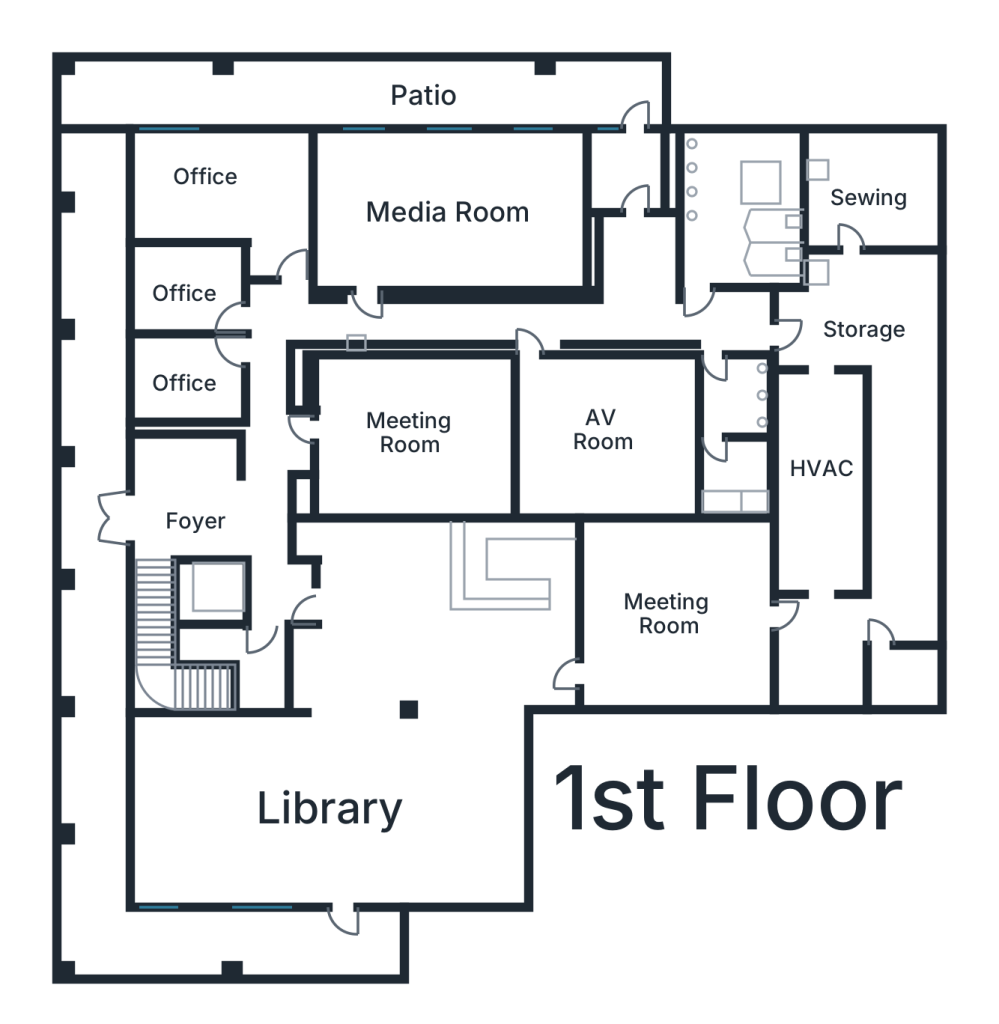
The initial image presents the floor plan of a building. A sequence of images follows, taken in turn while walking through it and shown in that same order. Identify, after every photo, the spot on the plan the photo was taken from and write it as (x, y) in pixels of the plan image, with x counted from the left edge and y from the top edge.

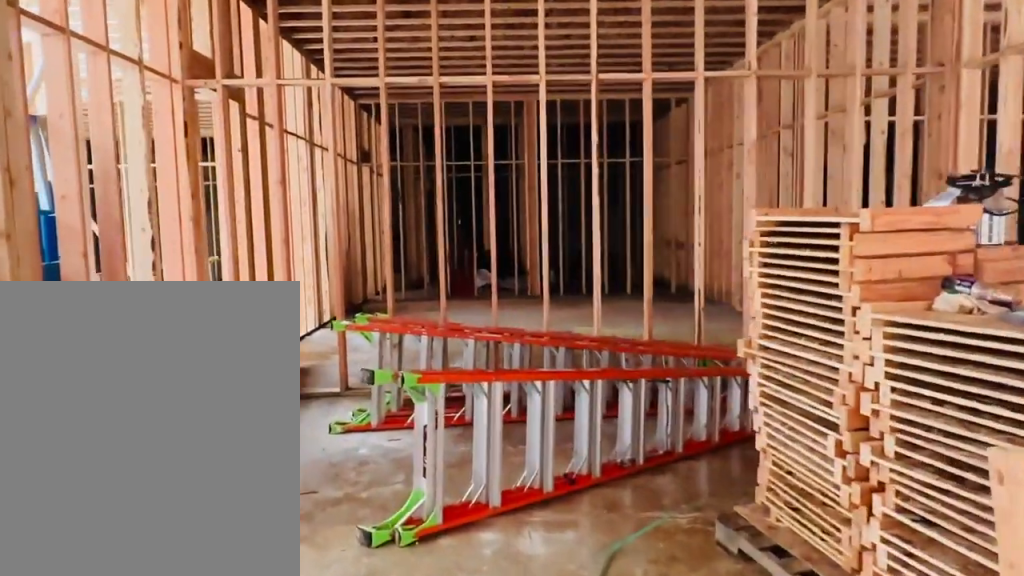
(345, 417)
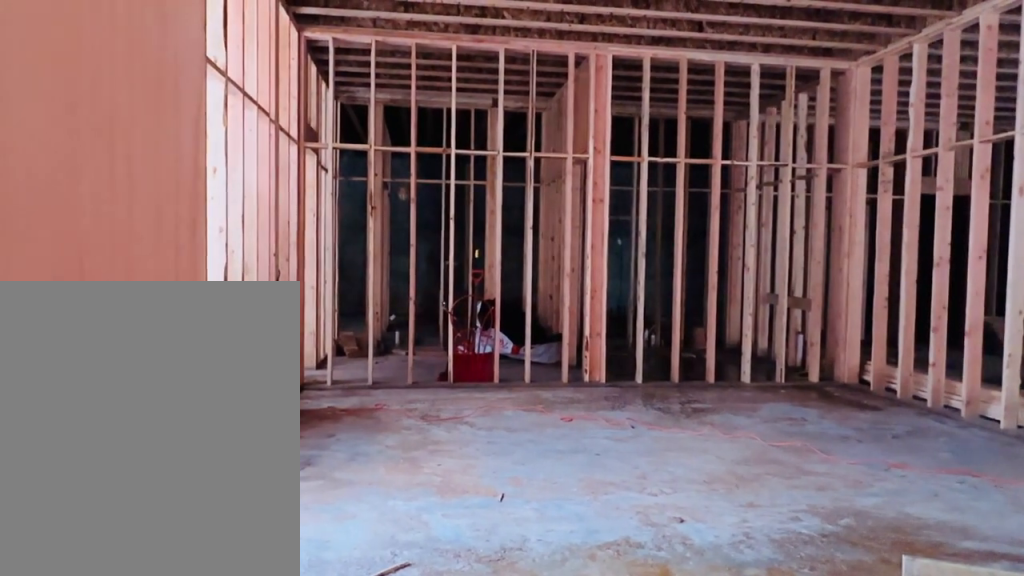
(489, 414)
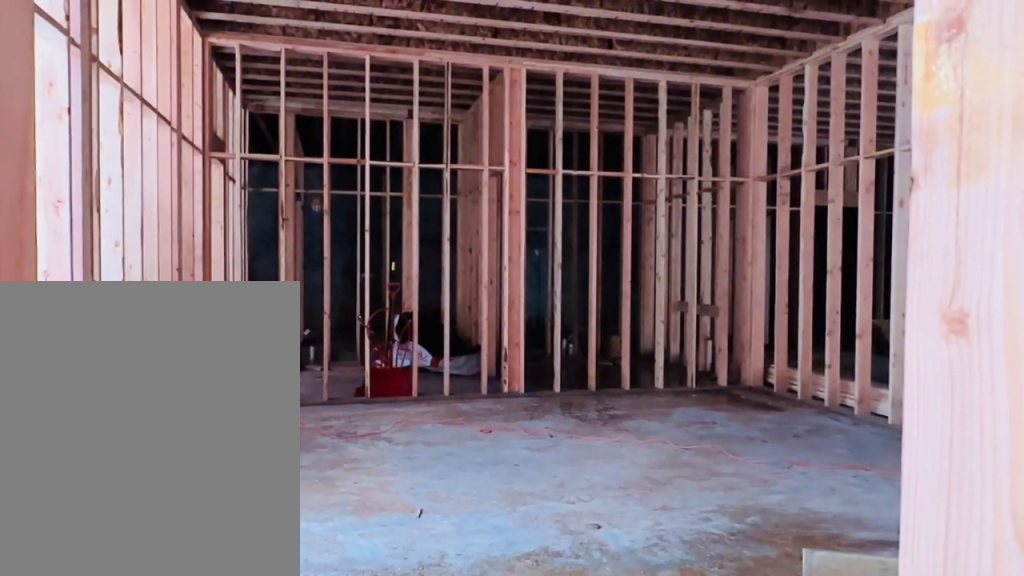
(489, 414)
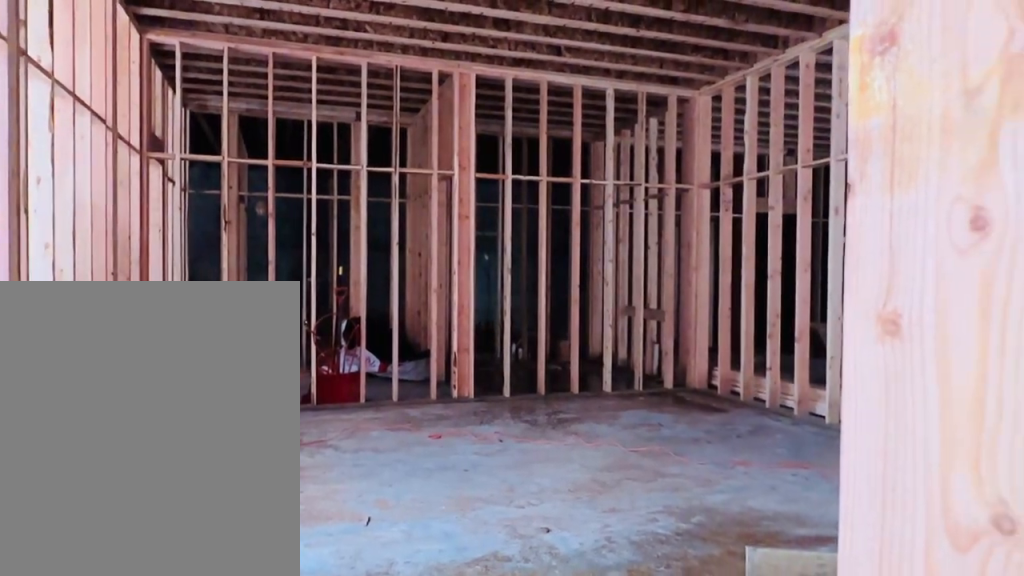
(489, 414)
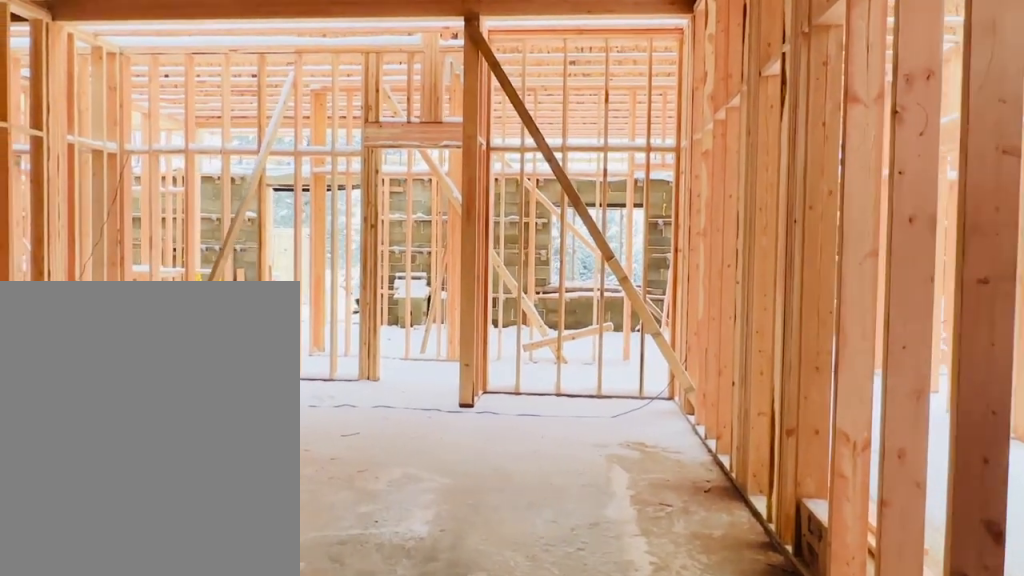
(488, 414)
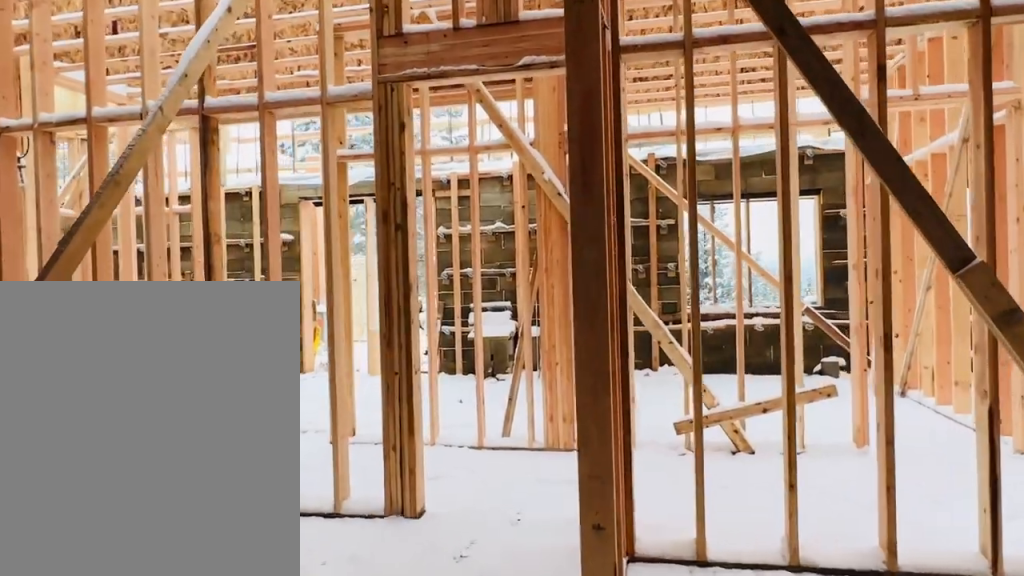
(384, 417)
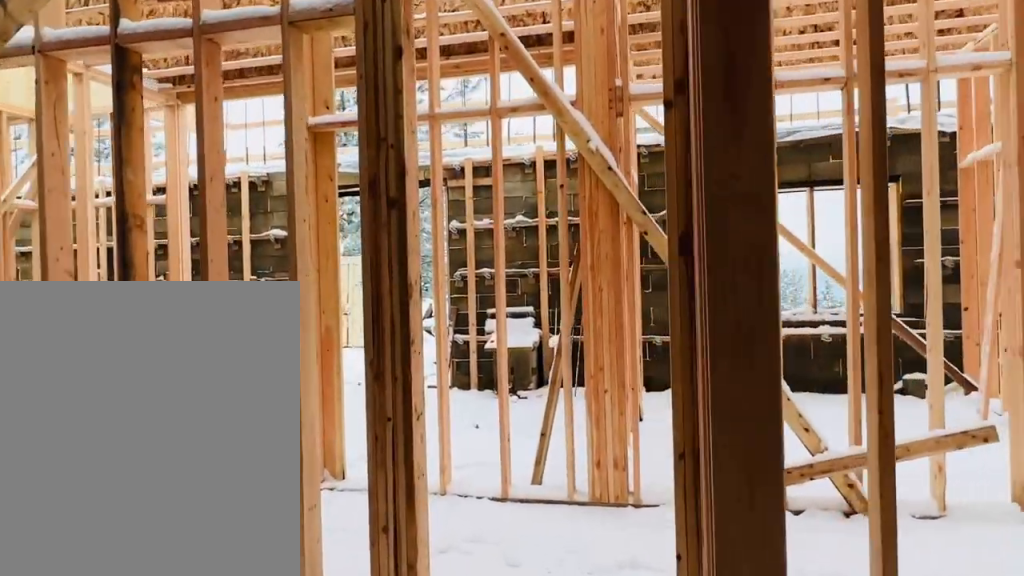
(338, 417)
